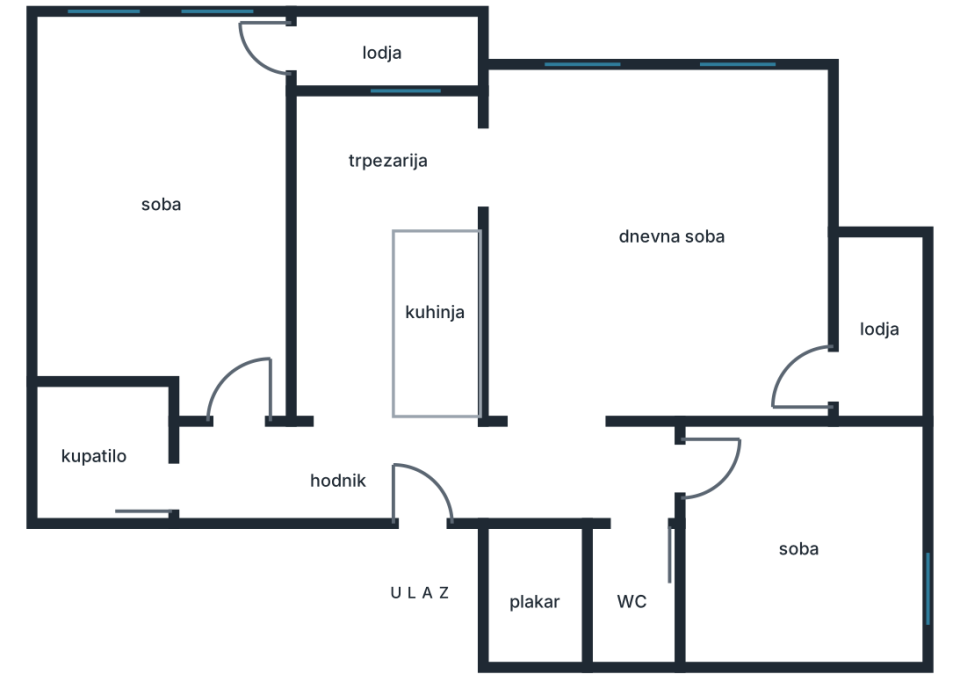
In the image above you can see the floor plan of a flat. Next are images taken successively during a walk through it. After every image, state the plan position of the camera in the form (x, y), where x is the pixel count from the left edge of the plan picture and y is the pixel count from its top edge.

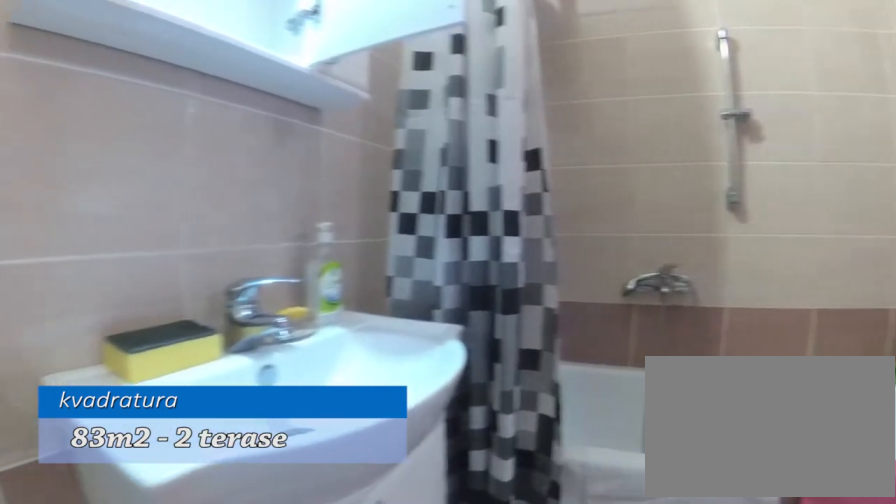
(75, 490)
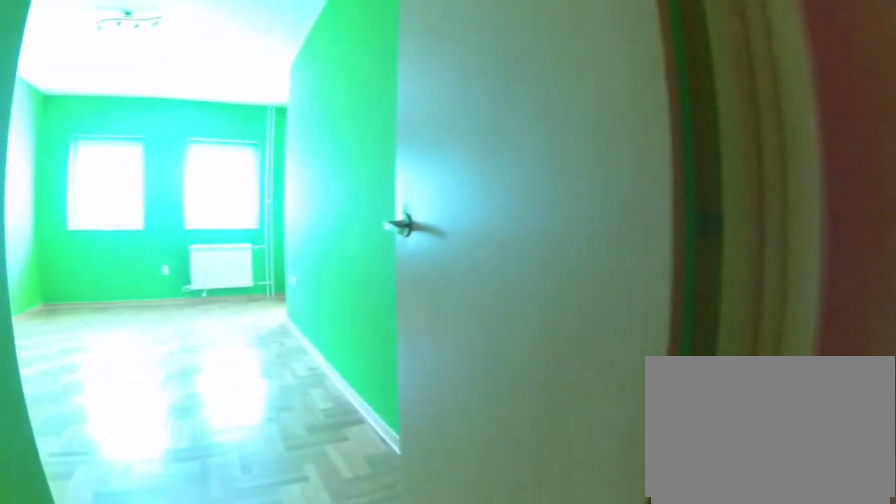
(212, 475)
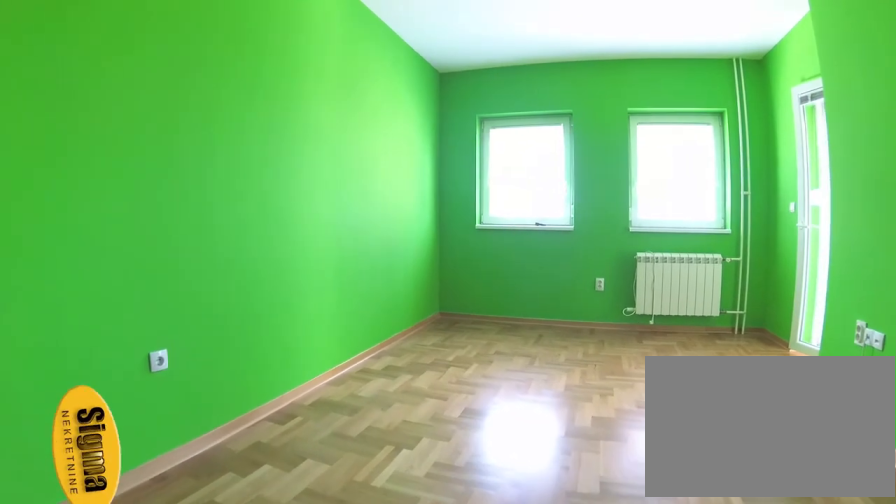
(163, 309)
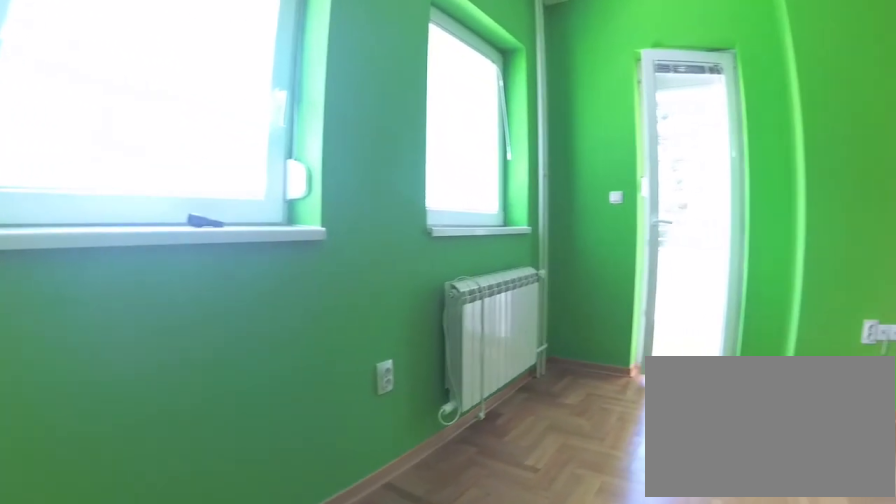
(90, 106)
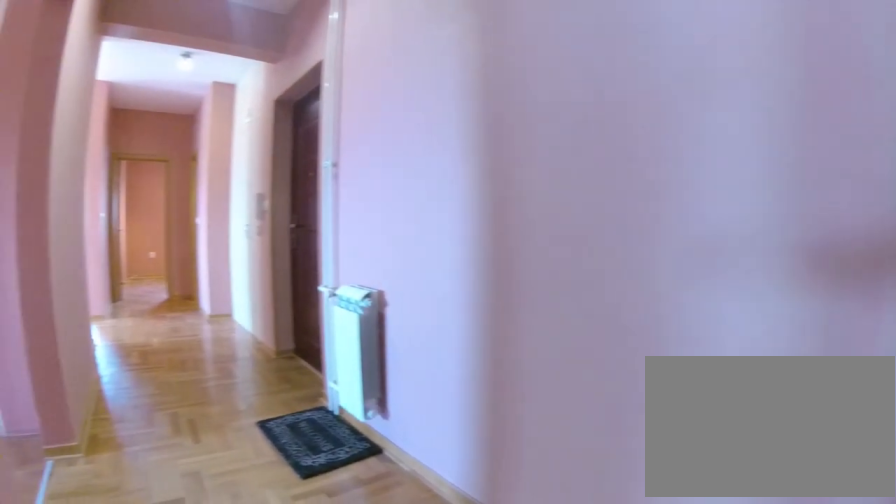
(226, 443)
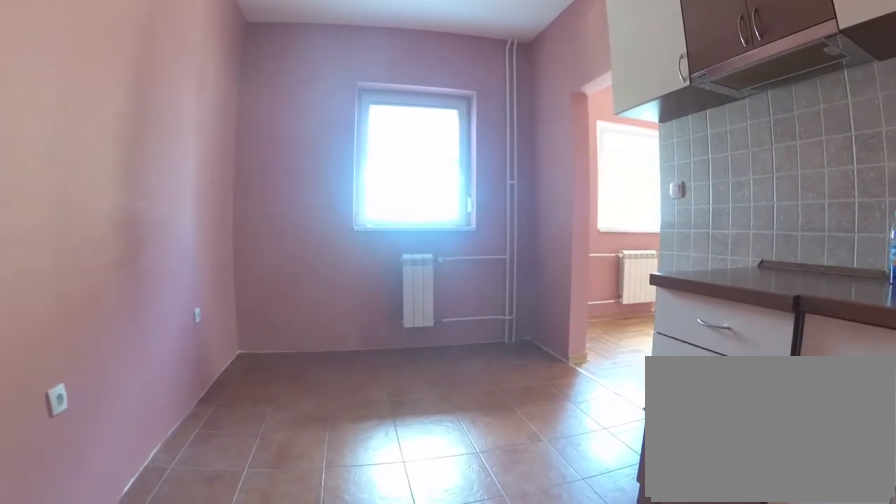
(349, 373)
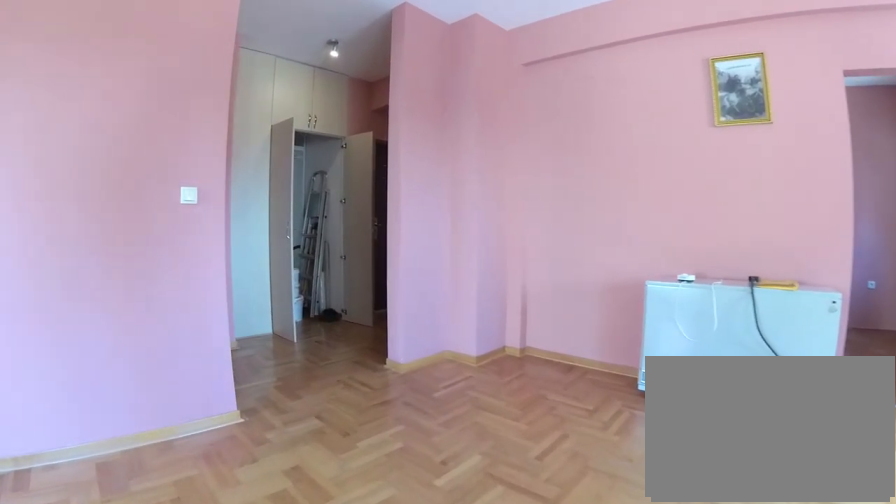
(645, 272)
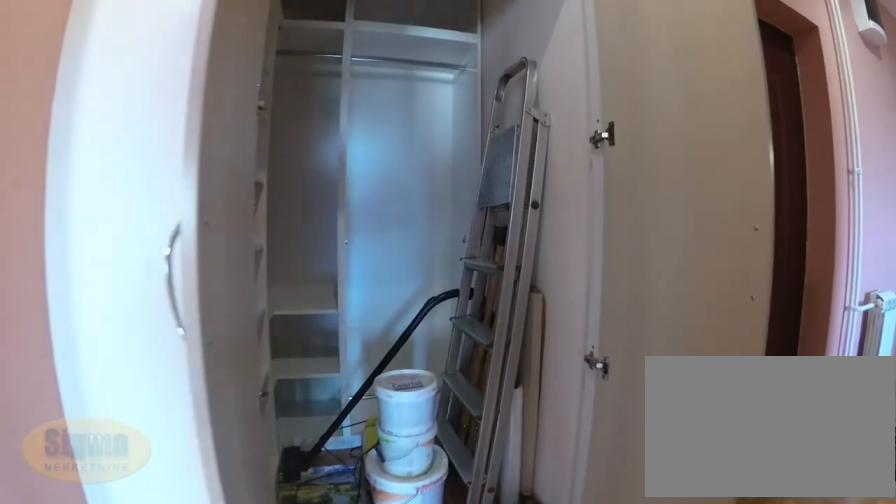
(558, 431)
